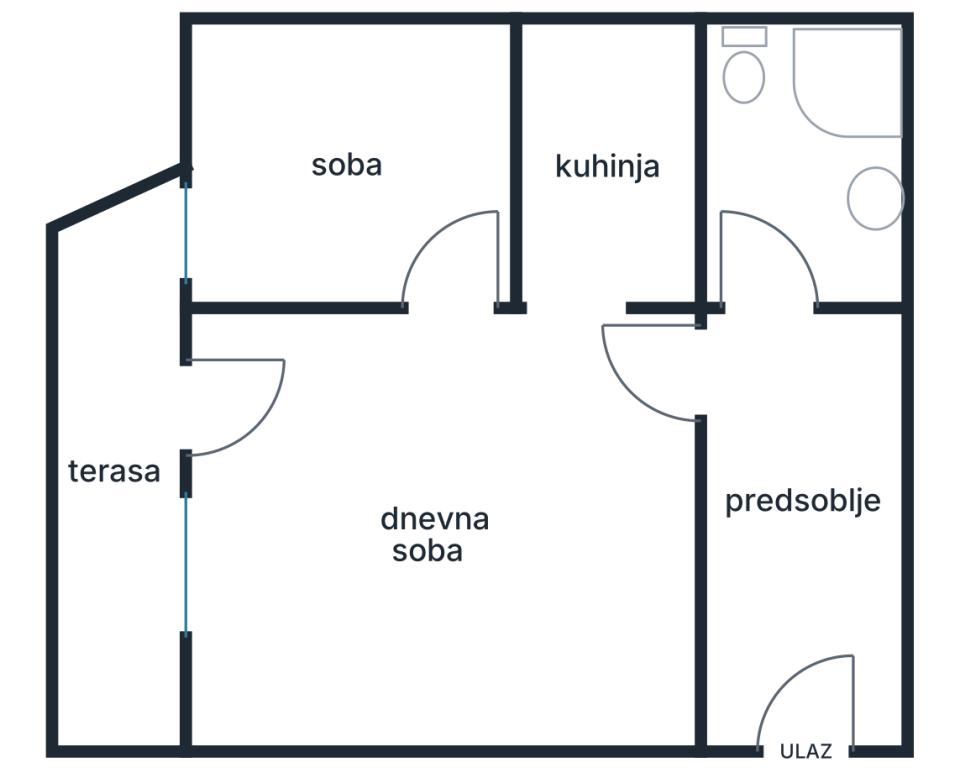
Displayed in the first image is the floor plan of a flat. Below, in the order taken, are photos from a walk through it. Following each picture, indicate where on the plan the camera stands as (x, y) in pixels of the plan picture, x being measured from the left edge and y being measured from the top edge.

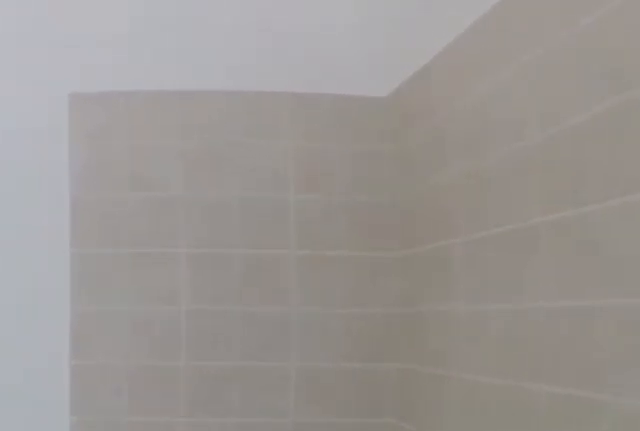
(593, 172)
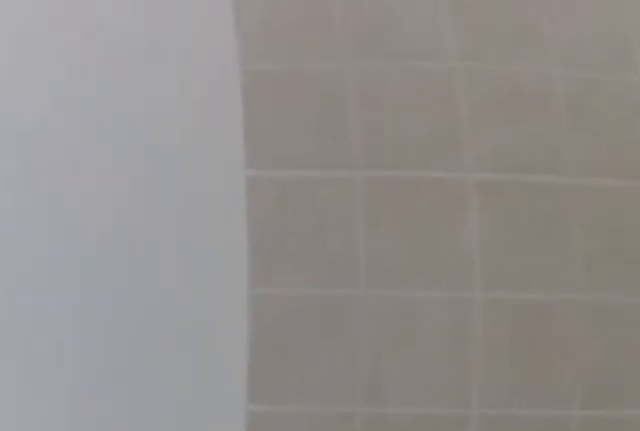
(594, 138)
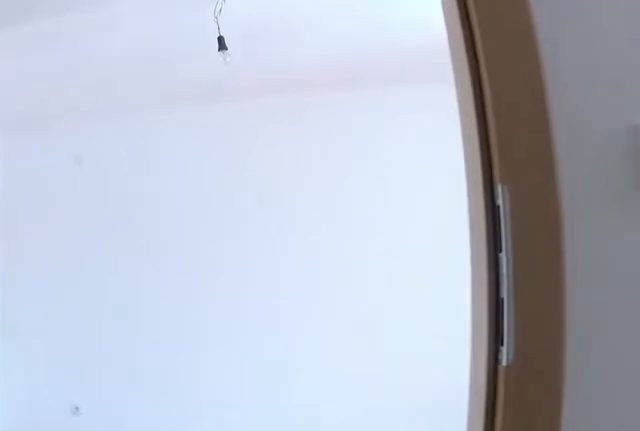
(433, 195)
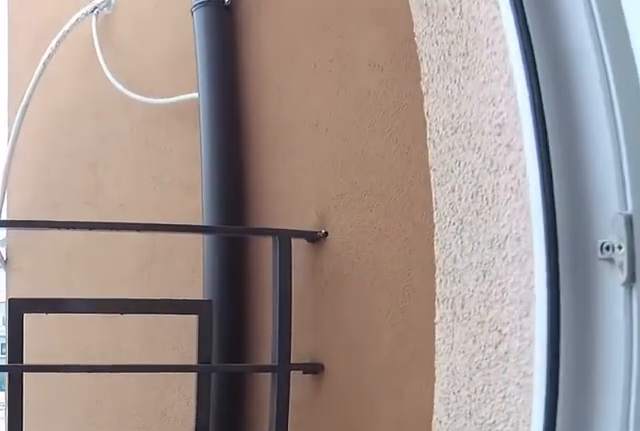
(249, 388)
